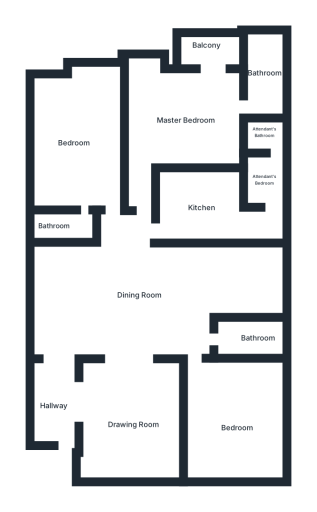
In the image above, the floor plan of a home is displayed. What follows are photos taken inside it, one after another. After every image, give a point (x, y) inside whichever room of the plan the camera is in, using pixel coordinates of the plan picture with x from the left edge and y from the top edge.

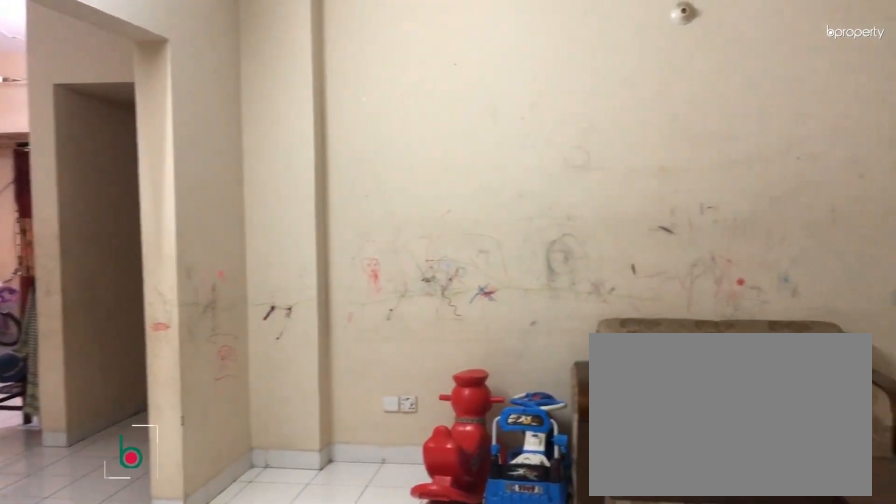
(127, 419)
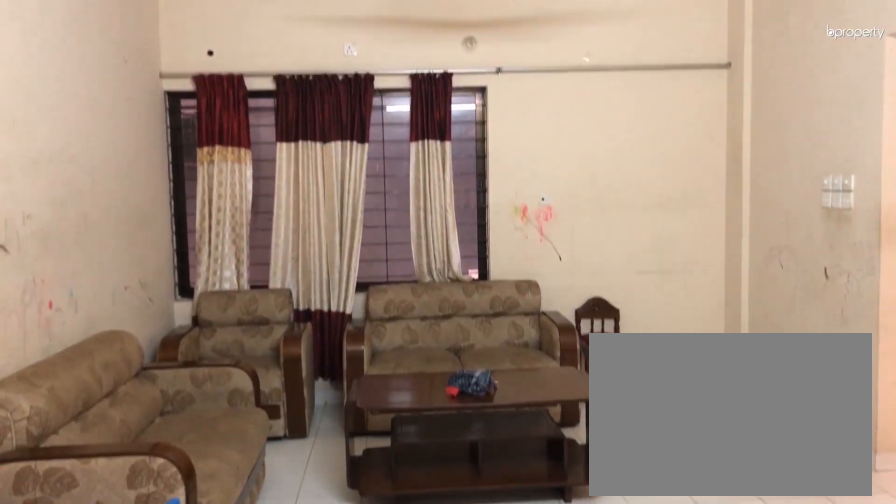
(126, 419)
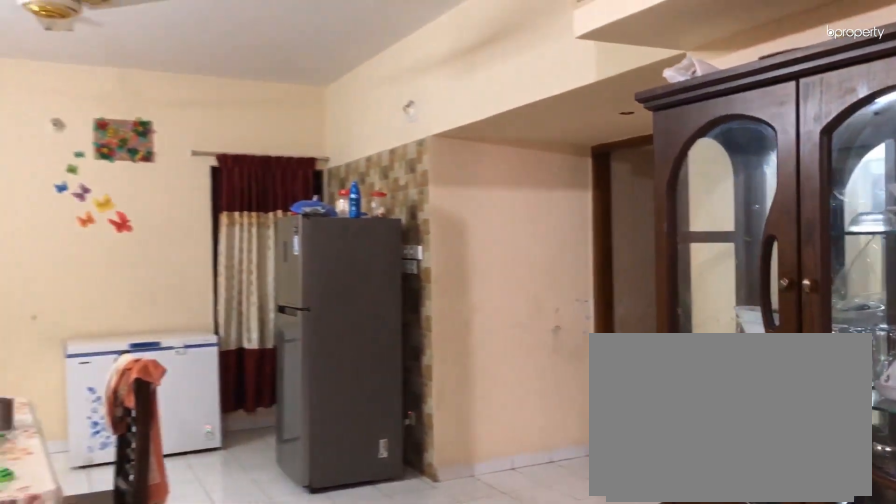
(144, 298)
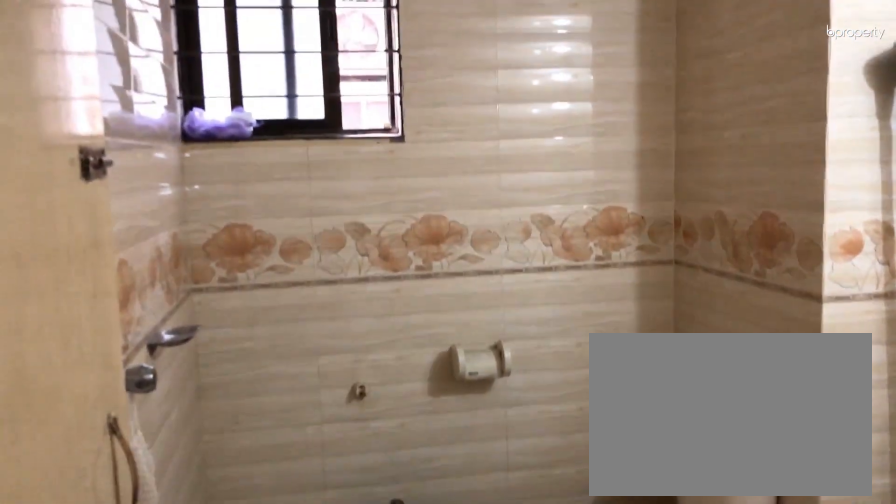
(243, 337)
